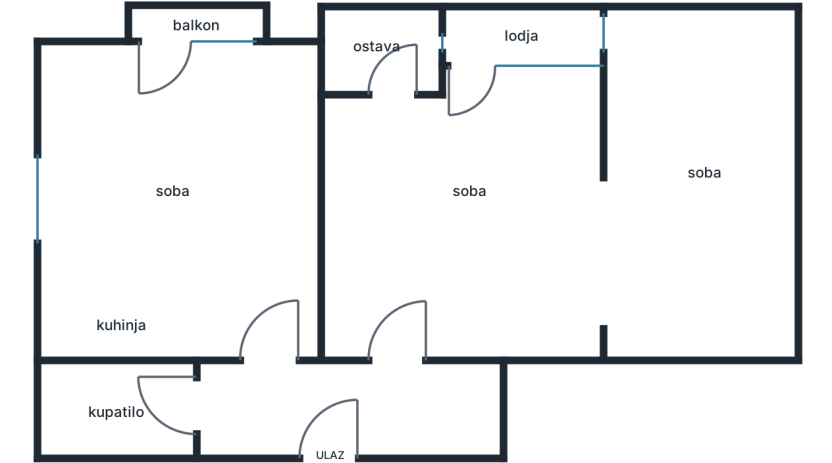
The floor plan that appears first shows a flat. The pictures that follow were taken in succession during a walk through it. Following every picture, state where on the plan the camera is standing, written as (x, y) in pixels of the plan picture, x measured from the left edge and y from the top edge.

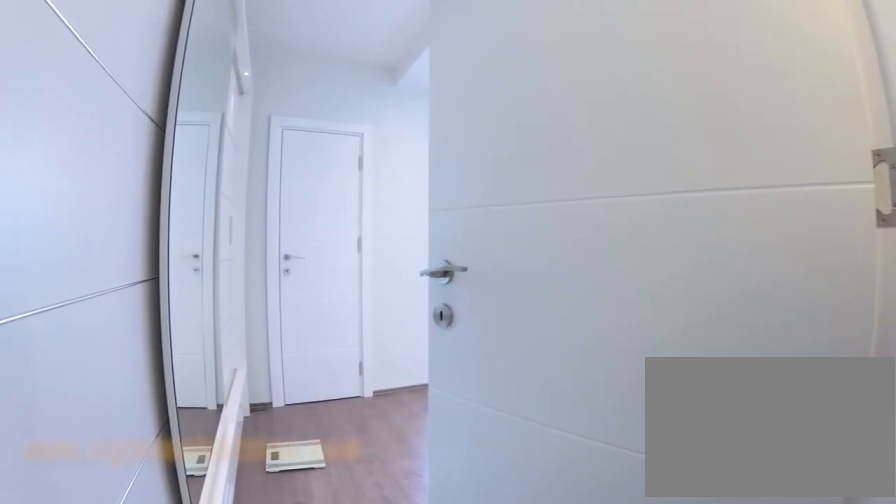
(396, 400)
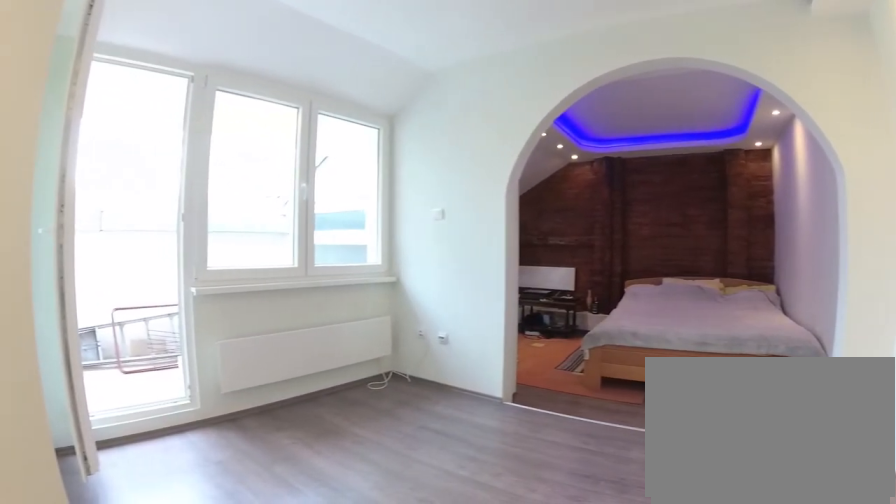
(461, 248)
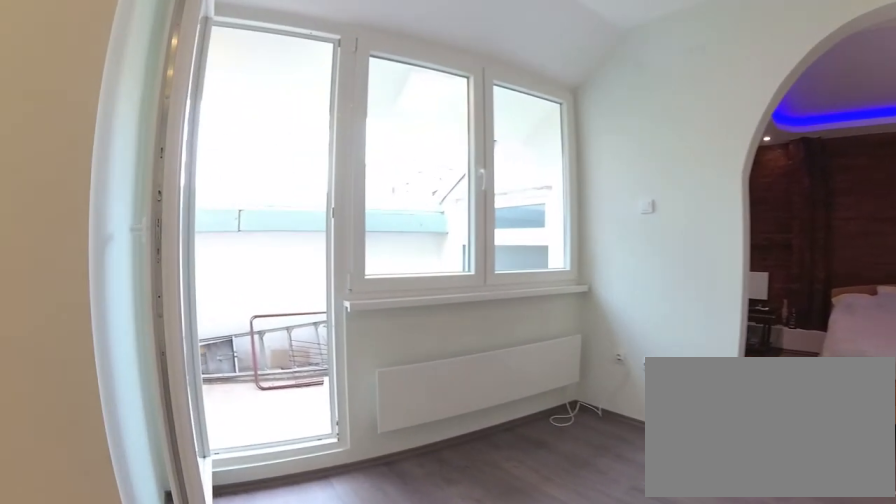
(468, 222)
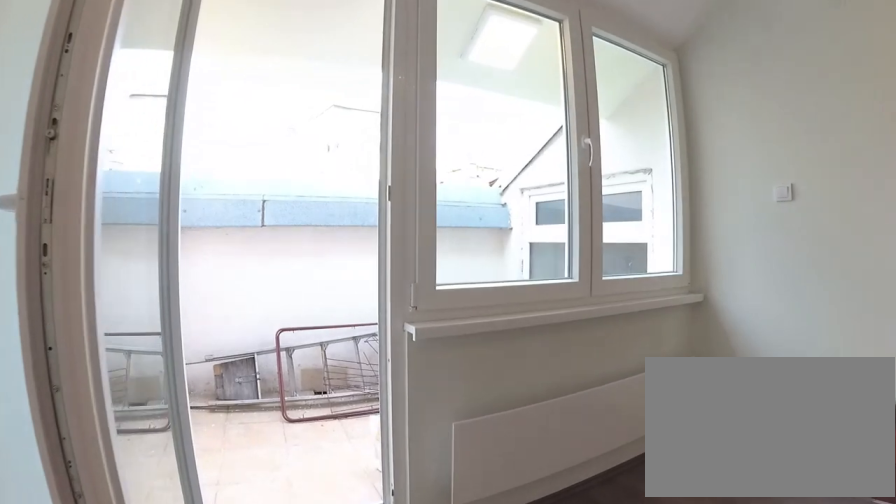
(472, 189)
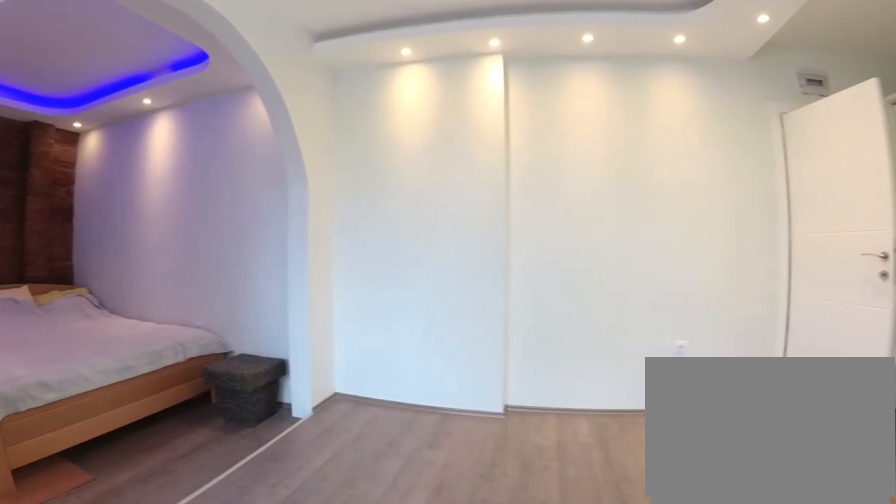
(479, 126)
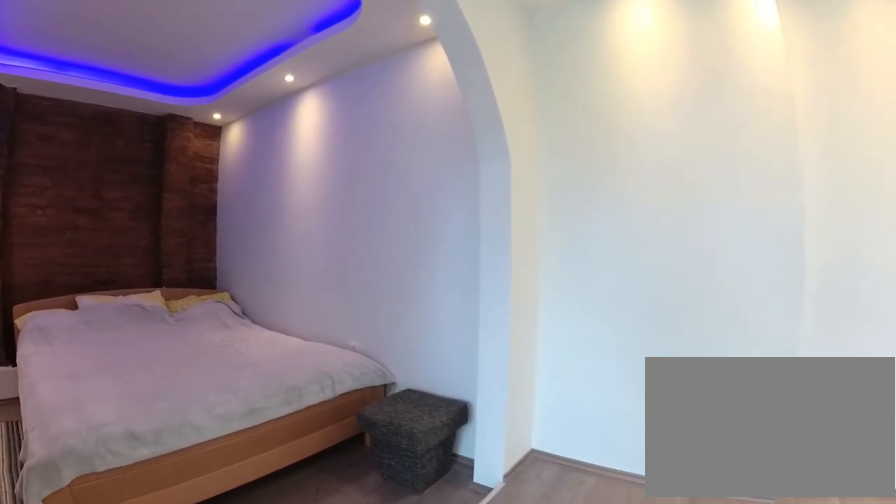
(502, 158)
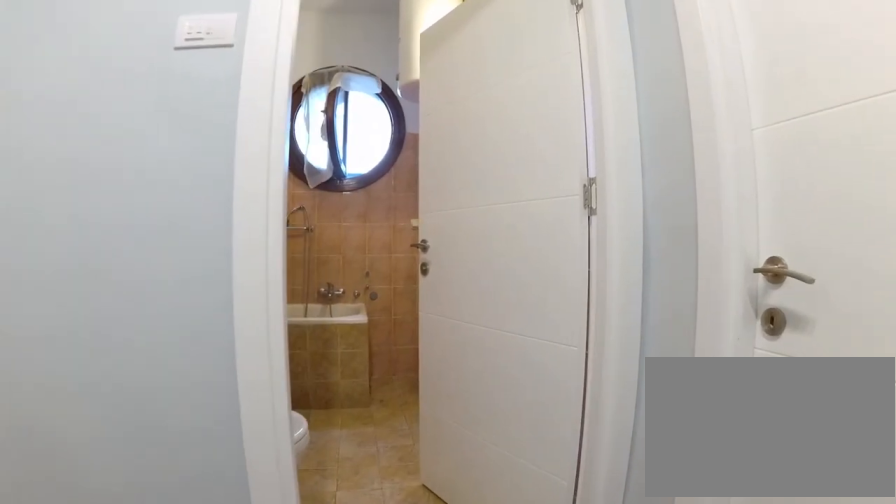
(278, 405)
